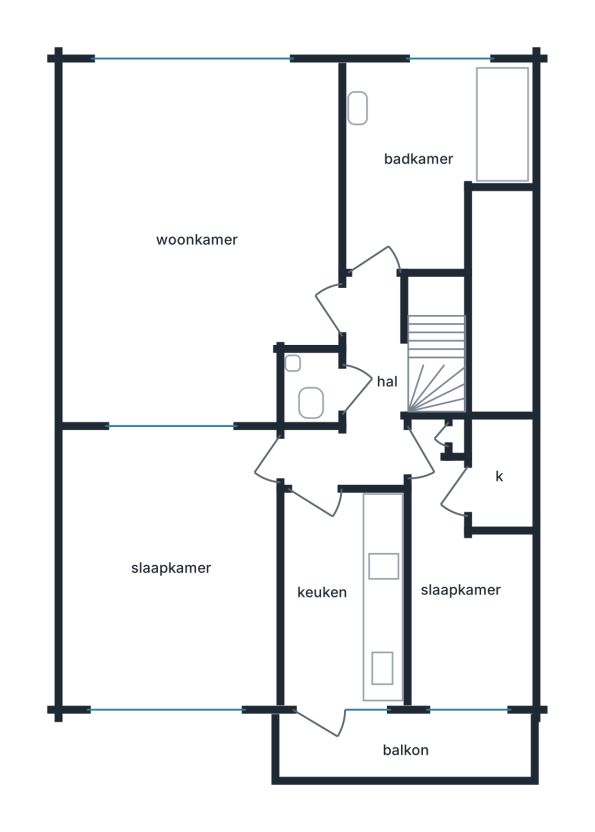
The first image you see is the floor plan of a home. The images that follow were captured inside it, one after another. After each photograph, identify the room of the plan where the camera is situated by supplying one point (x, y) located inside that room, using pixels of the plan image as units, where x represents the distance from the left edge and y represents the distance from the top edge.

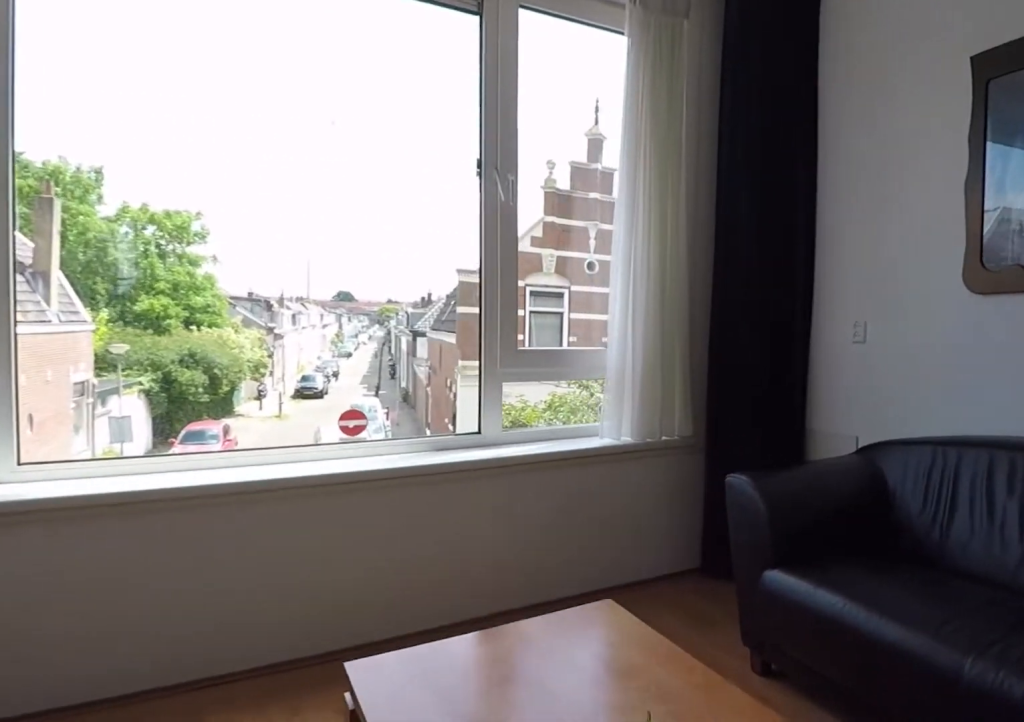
(197, 238)
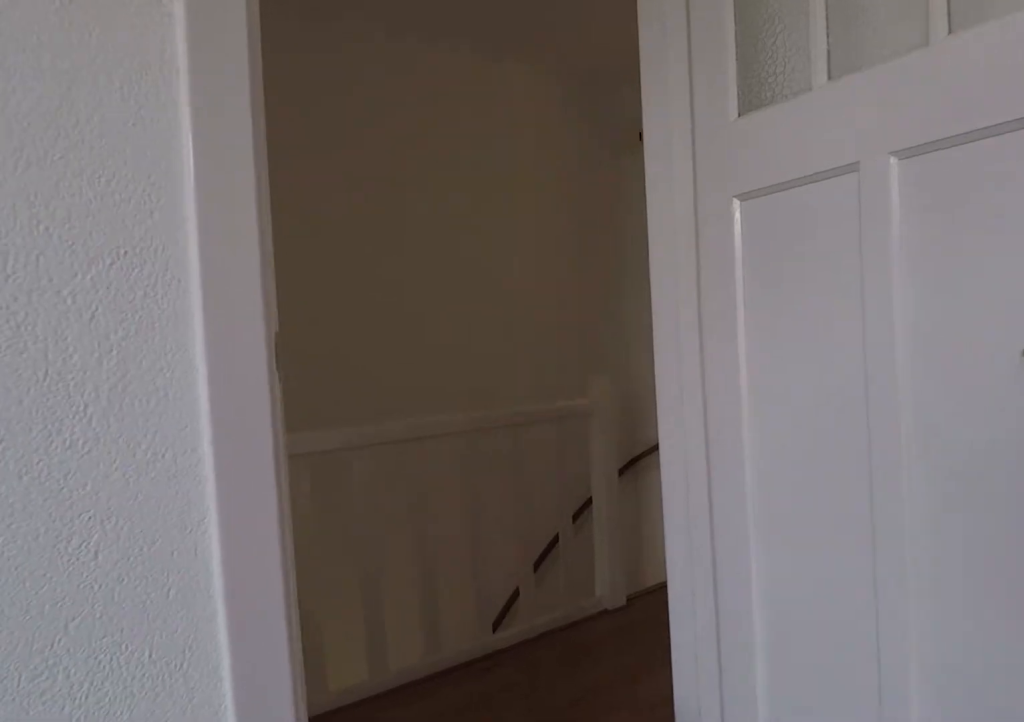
(197, 238)
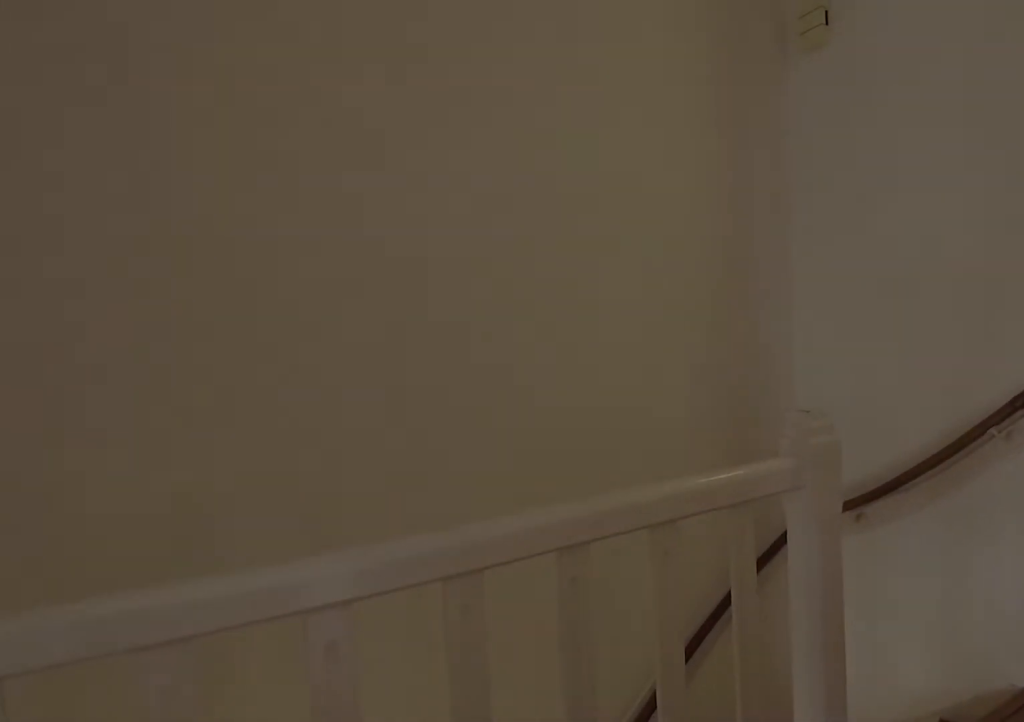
(362, 395)
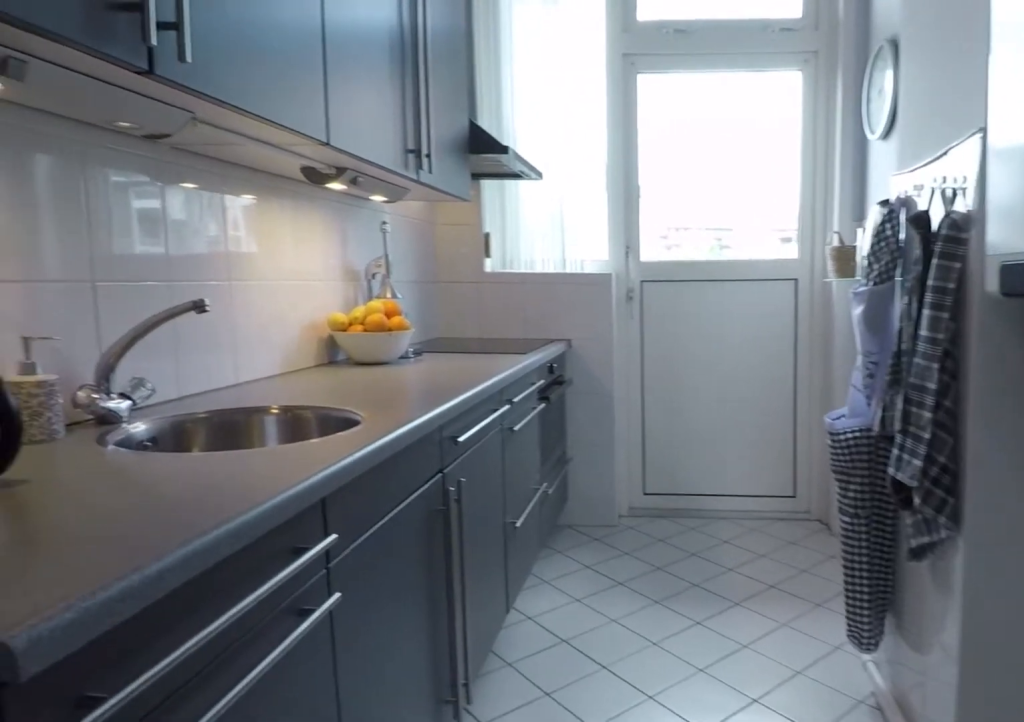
(343, 595)
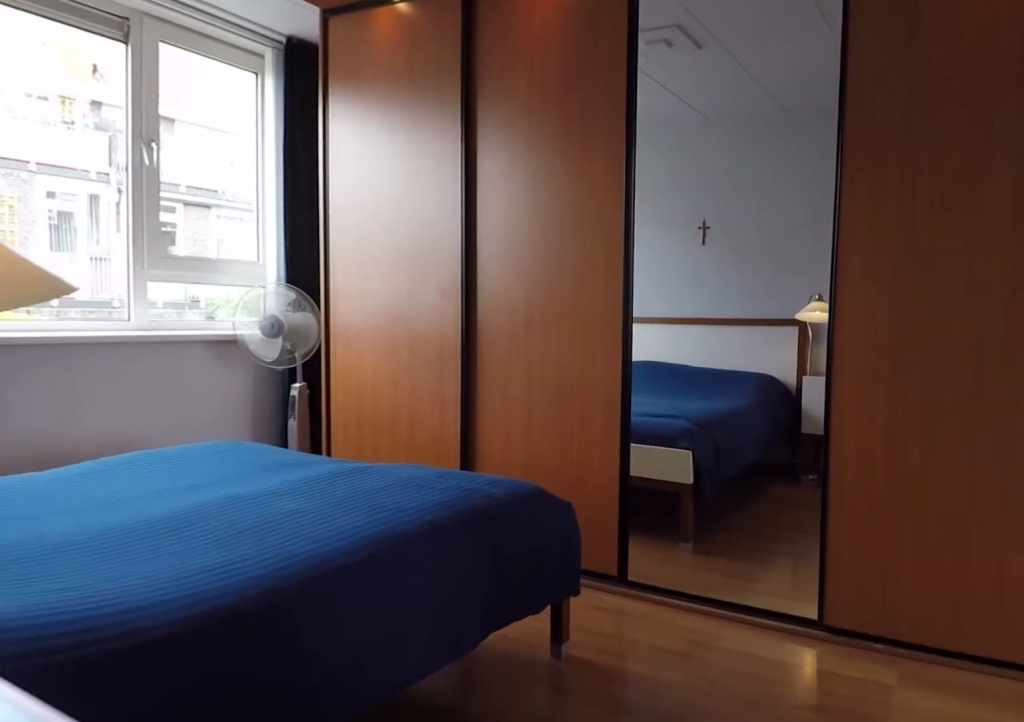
(172, 566)
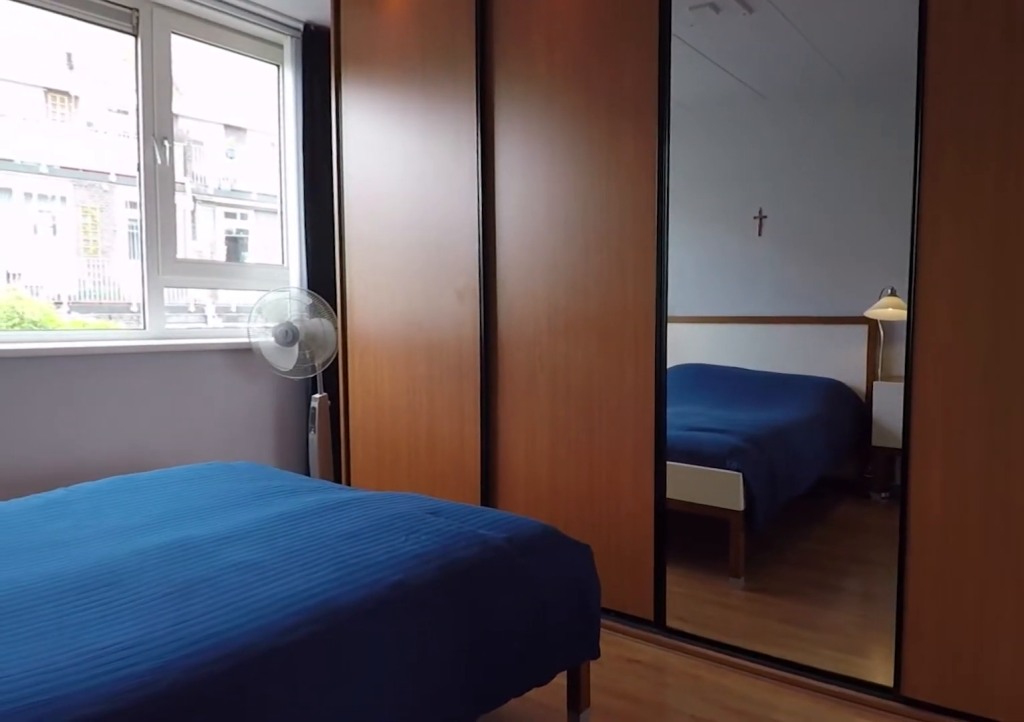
(172, 566)
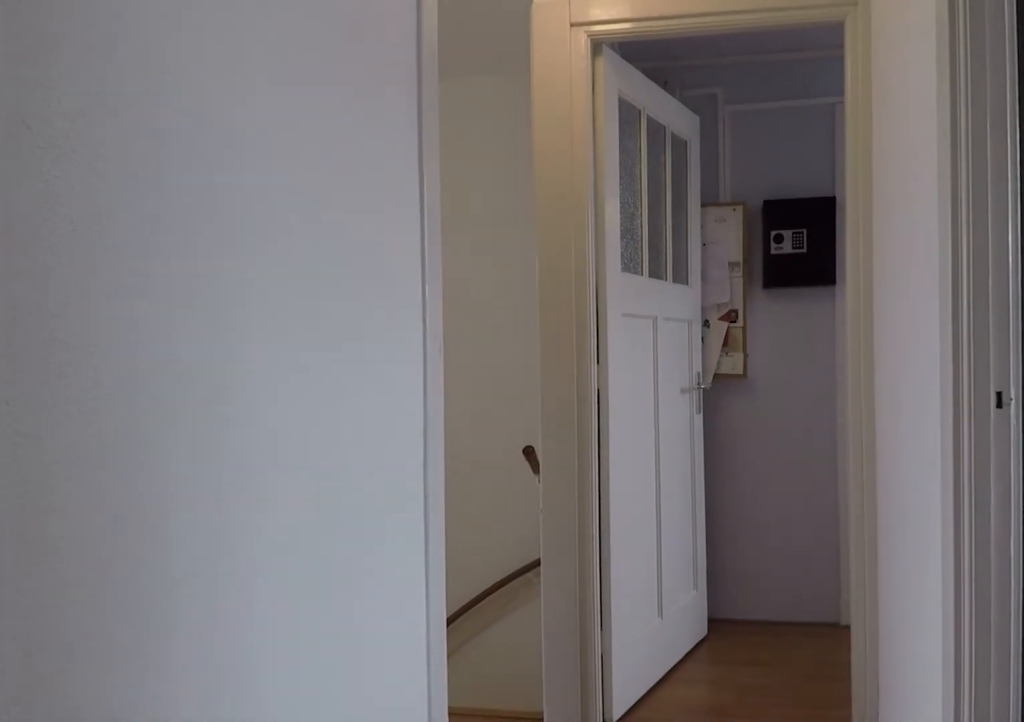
(362, 395)
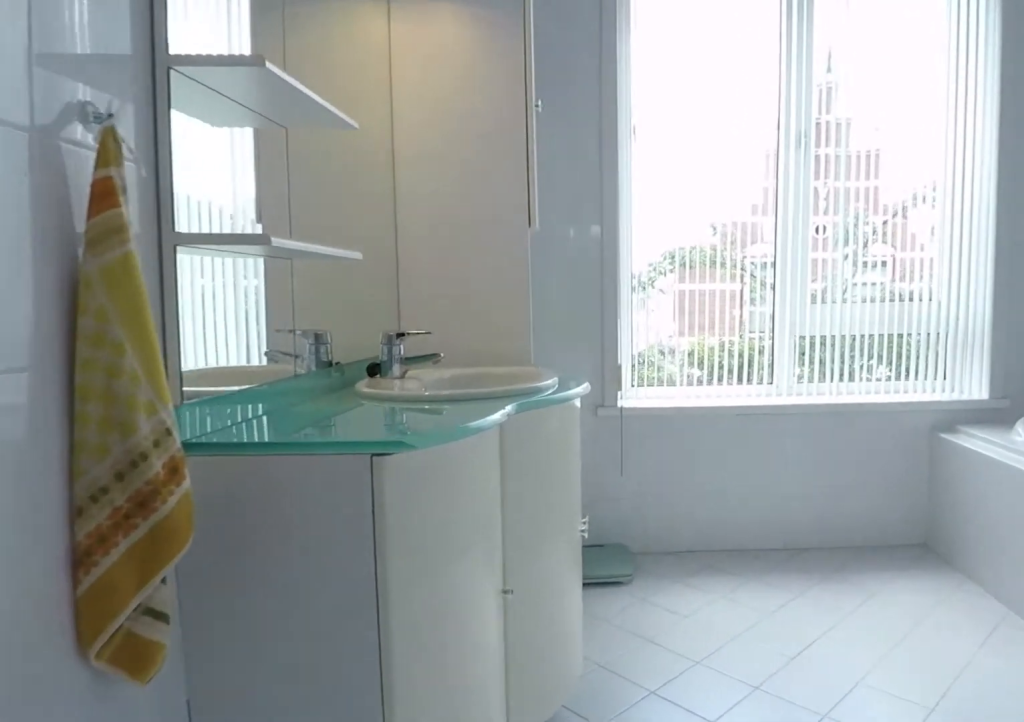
(425, 158)
